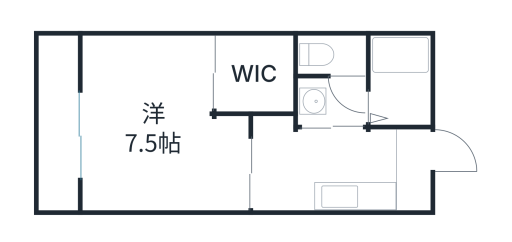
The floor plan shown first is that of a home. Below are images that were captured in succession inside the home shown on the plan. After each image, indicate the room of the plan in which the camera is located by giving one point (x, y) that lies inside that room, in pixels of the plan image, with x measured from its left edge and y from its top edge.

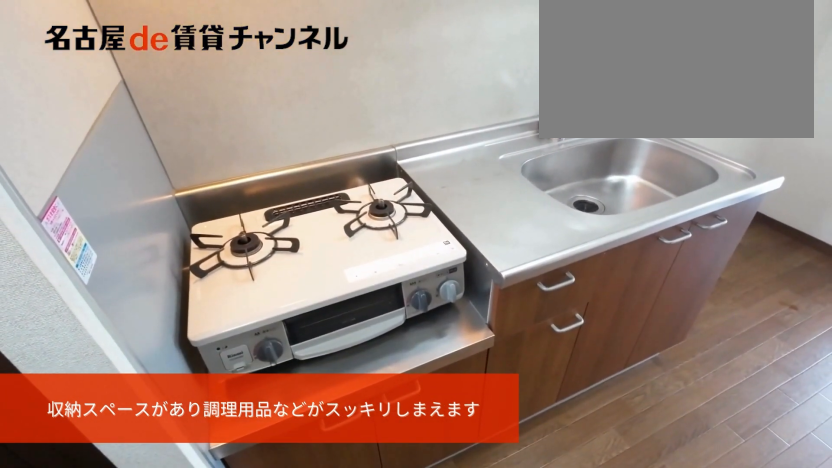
(353, 197)
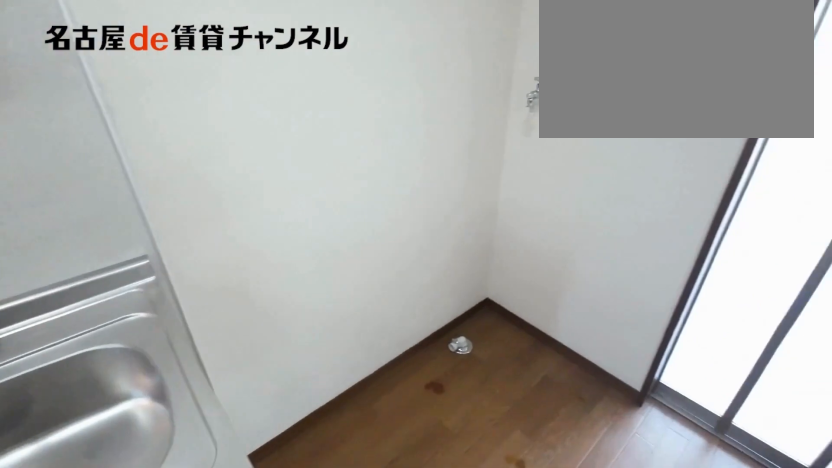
(354, 197)
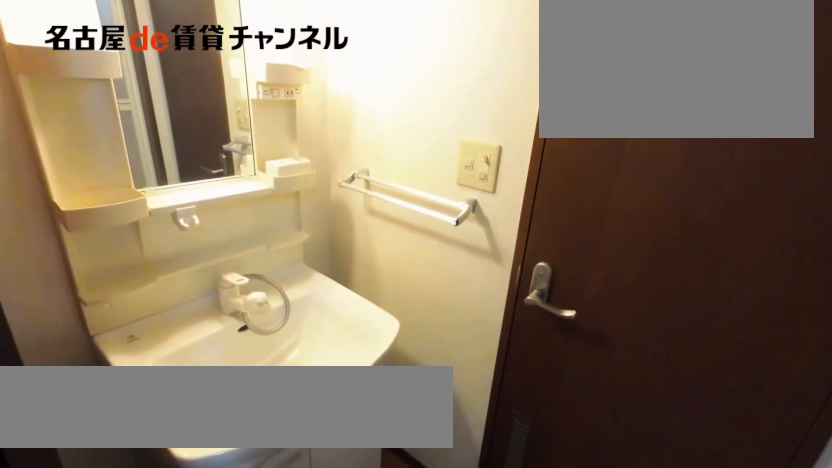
(334, 103)
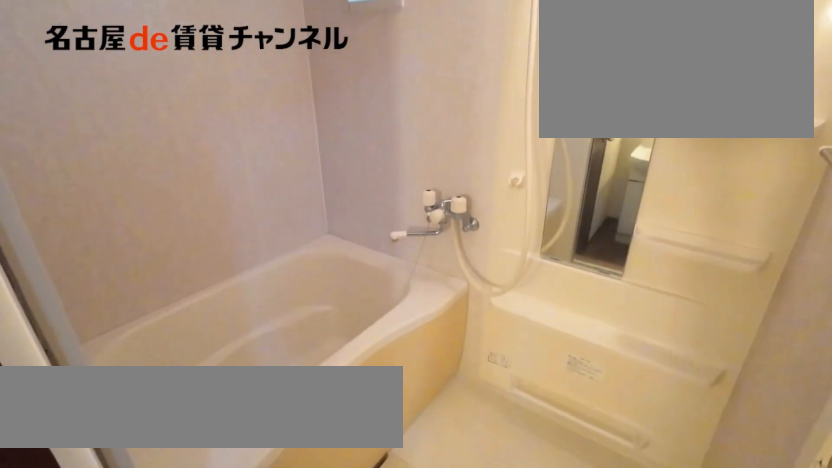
(401, 81)
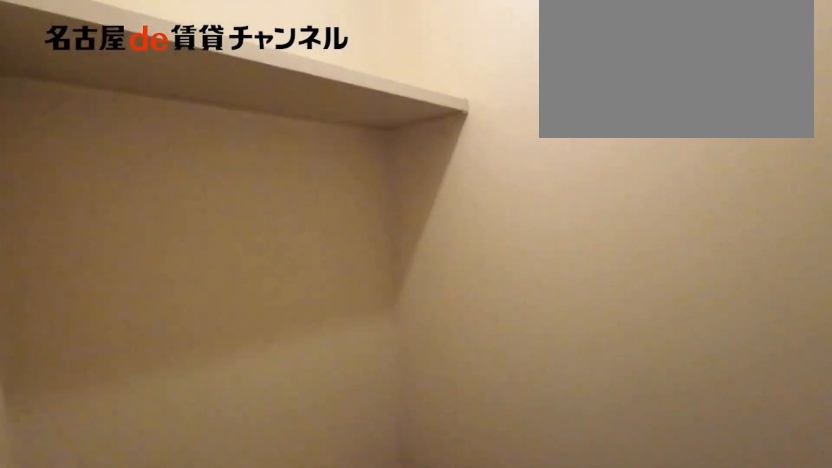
(334, 54)
